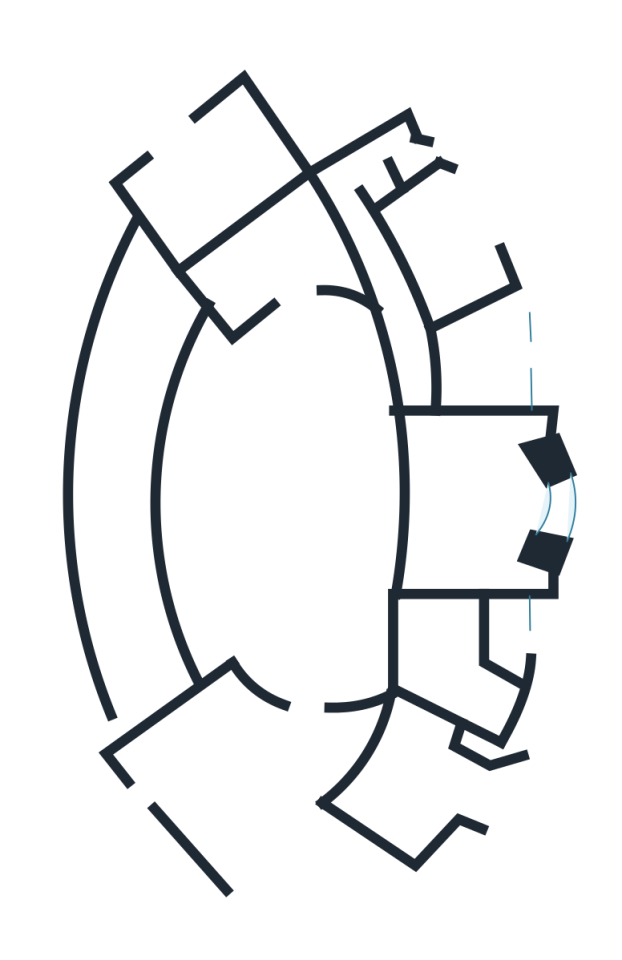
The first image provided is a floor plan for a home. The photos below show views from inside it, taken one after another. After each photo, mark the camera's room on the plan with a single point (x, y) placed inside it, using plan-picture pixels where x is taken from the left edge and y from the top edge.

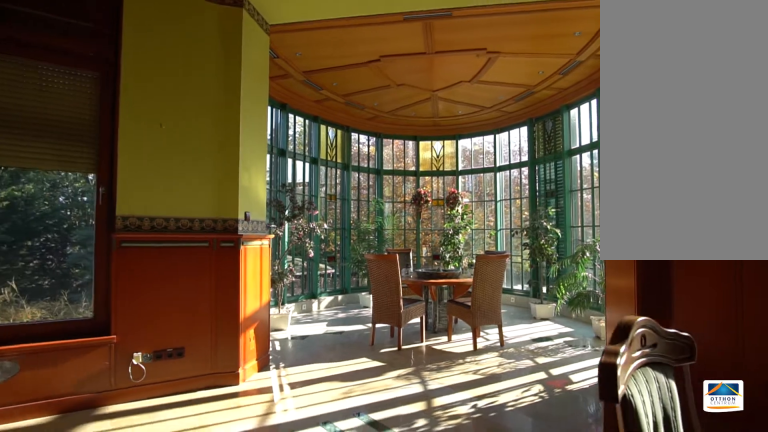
(278, 832)
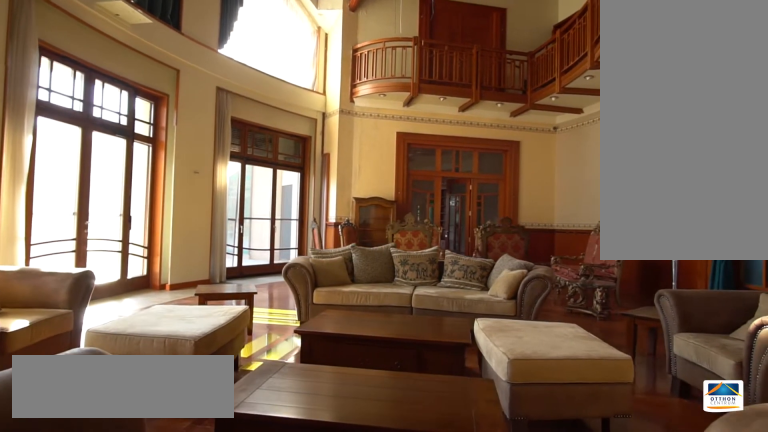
(313, 494)
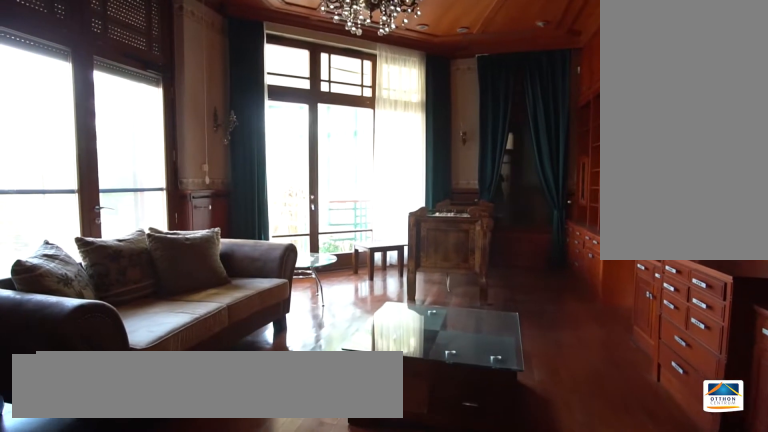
(294, 246)
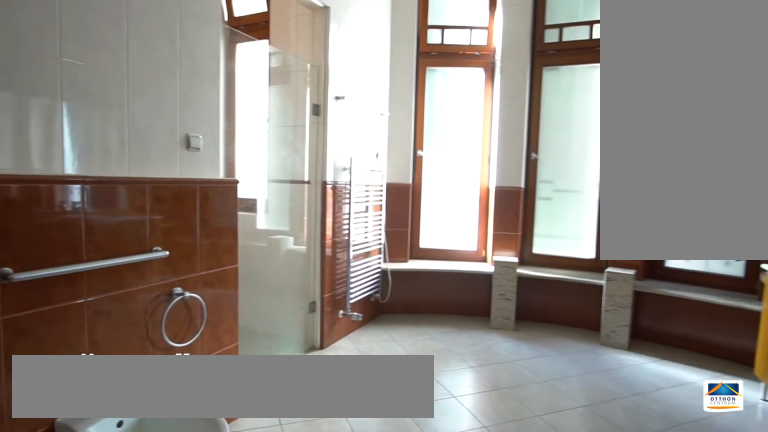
(447, 241)
